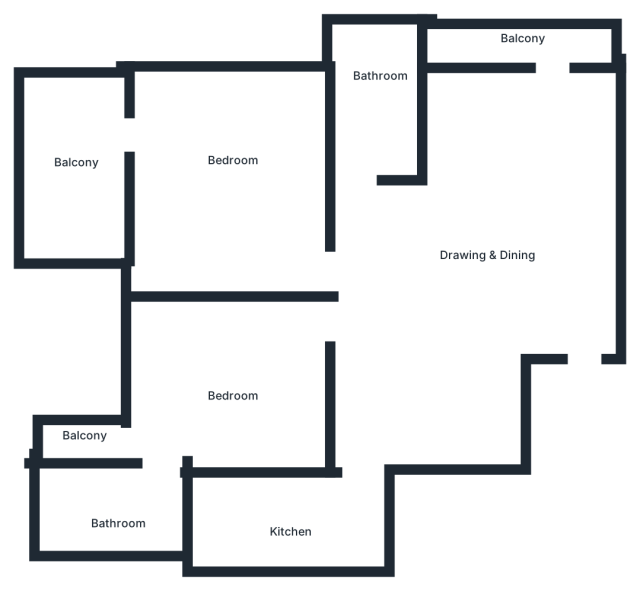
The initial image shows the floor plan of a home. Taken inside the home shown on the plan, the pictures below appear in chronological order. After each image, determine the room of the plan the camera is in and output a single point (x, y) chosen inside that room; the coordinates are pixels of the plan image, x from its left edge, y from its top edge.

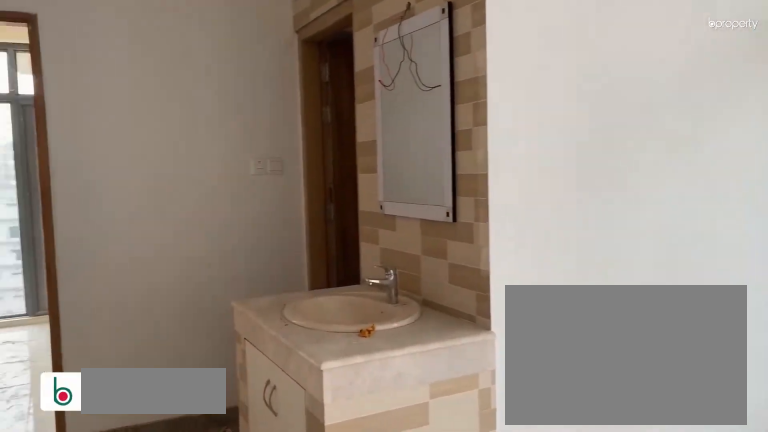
(491, 253)
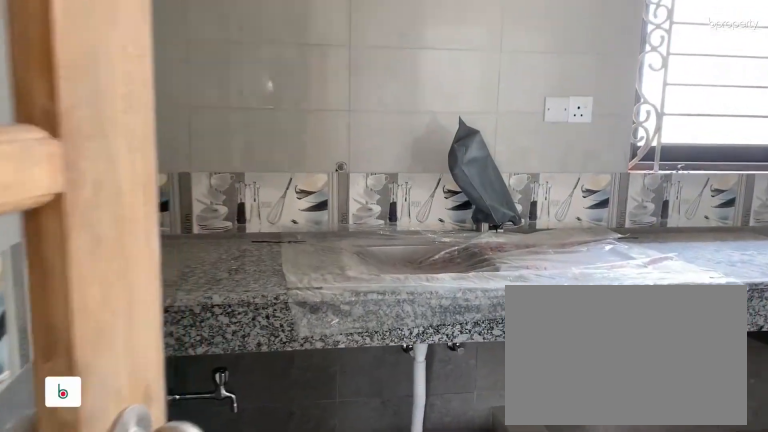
(303, 516)
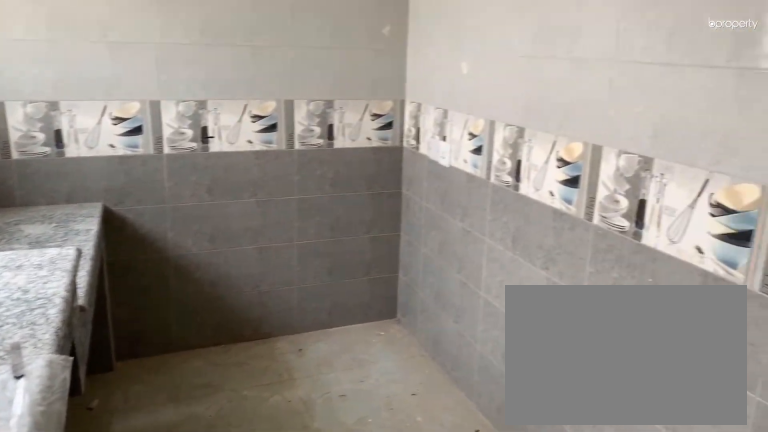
(303, 516)
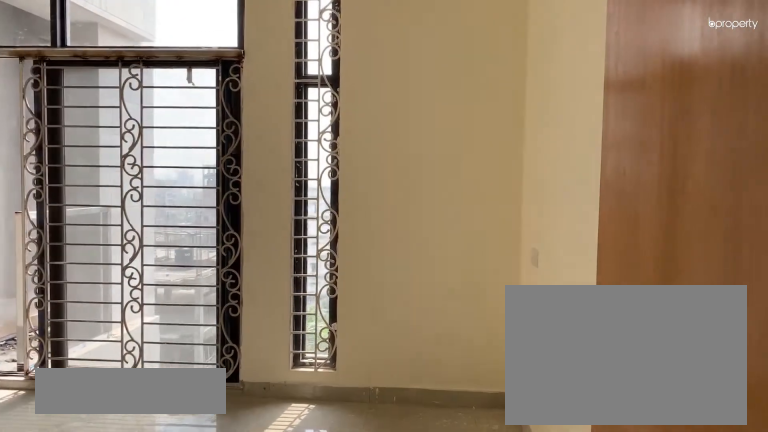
(236, 373)
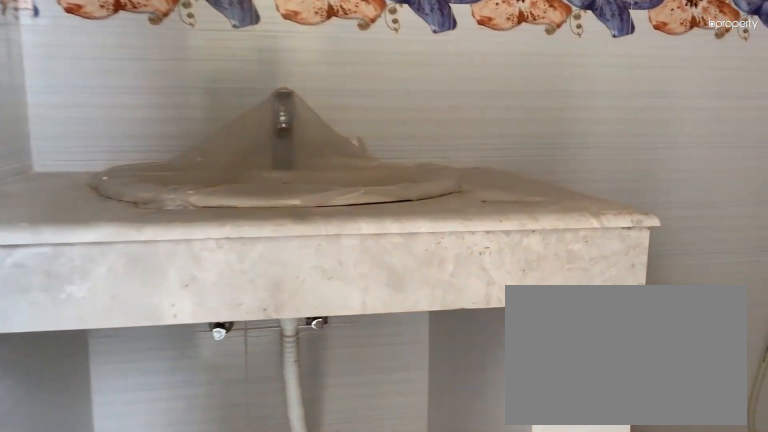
(115, 511)
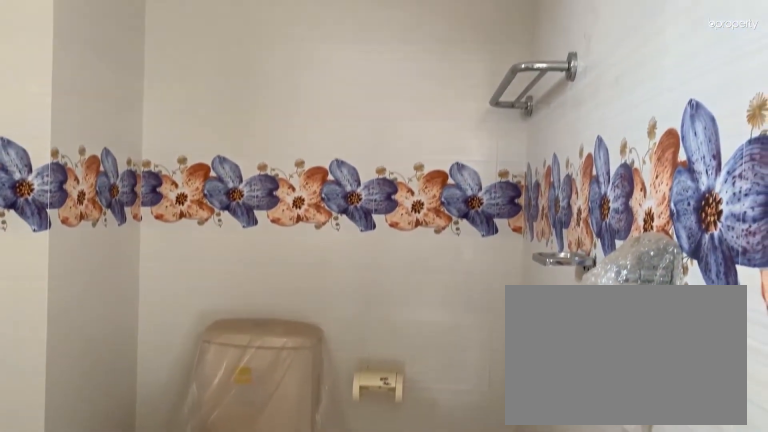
(115, 511)
